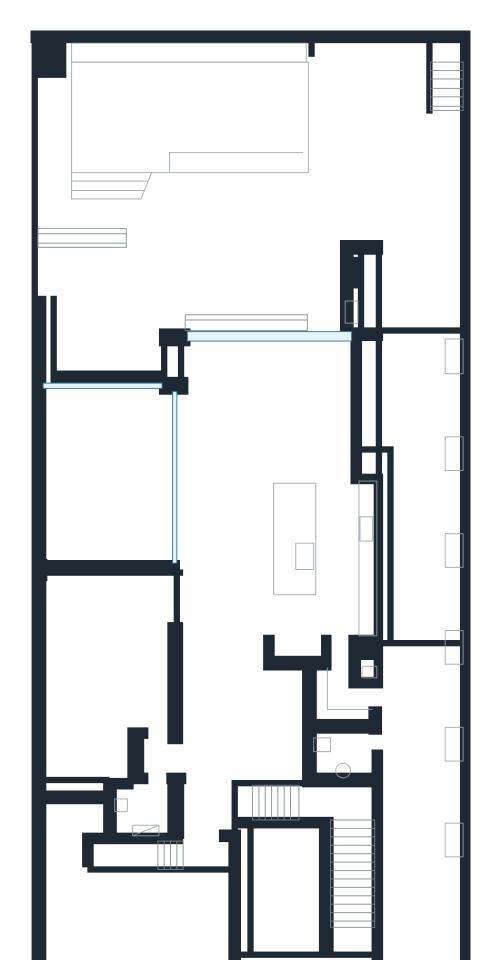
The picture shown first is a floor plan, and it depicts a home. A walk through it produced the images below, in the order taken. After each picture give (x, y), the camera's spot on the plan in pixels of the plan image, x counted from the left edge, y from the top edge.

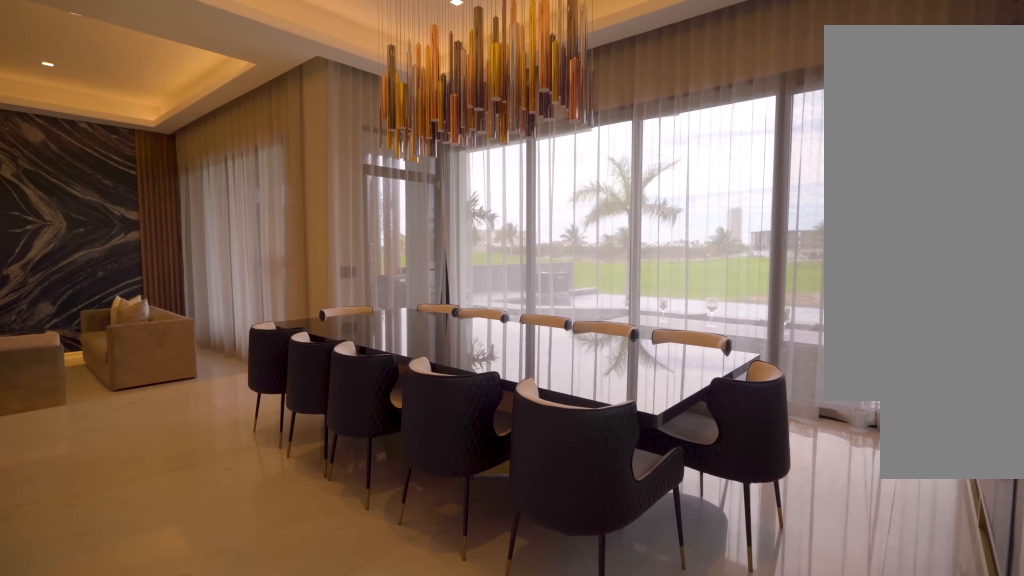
(308, 459)
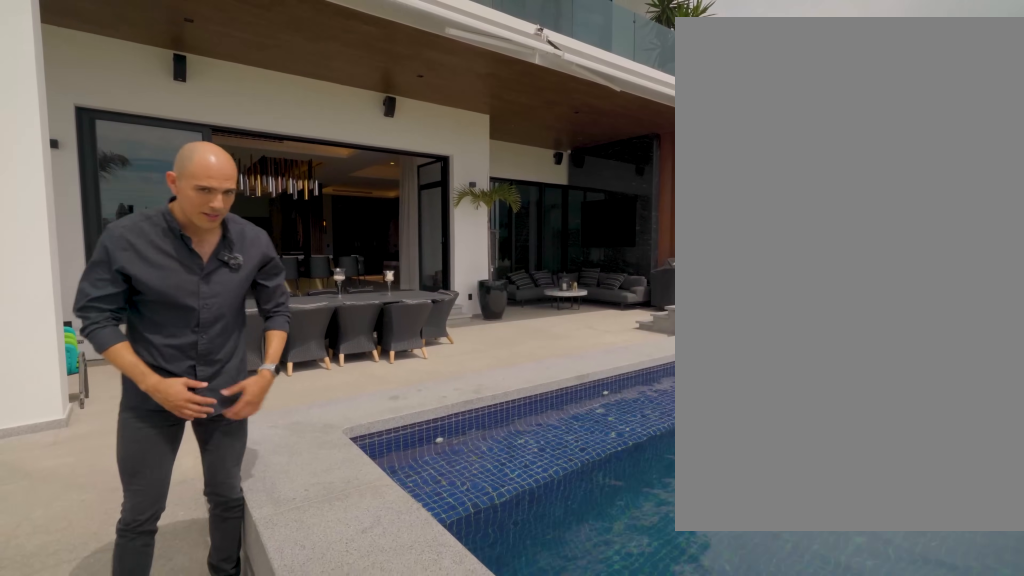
(346, 122)
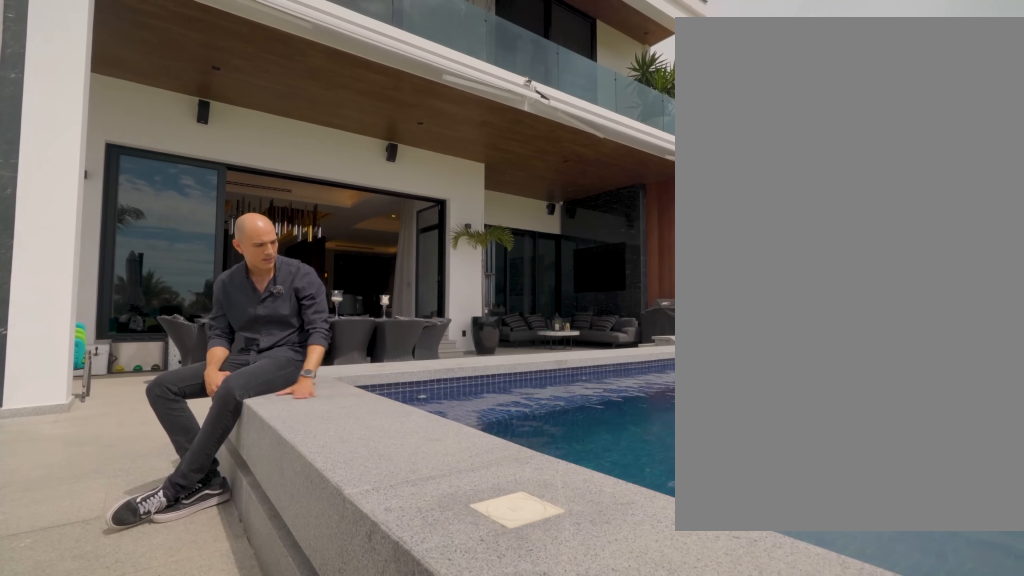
(346, 122)
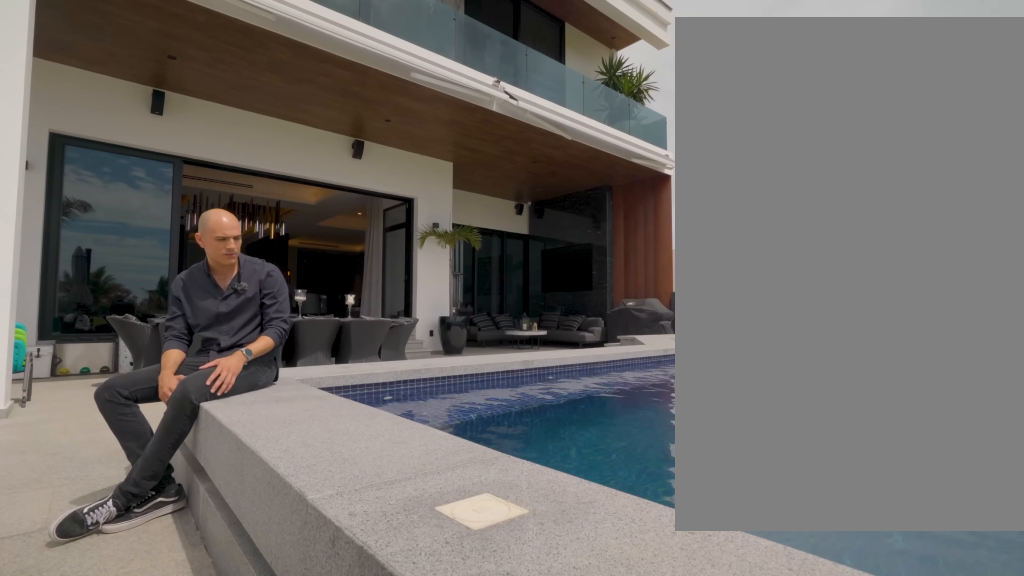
(346, 122)
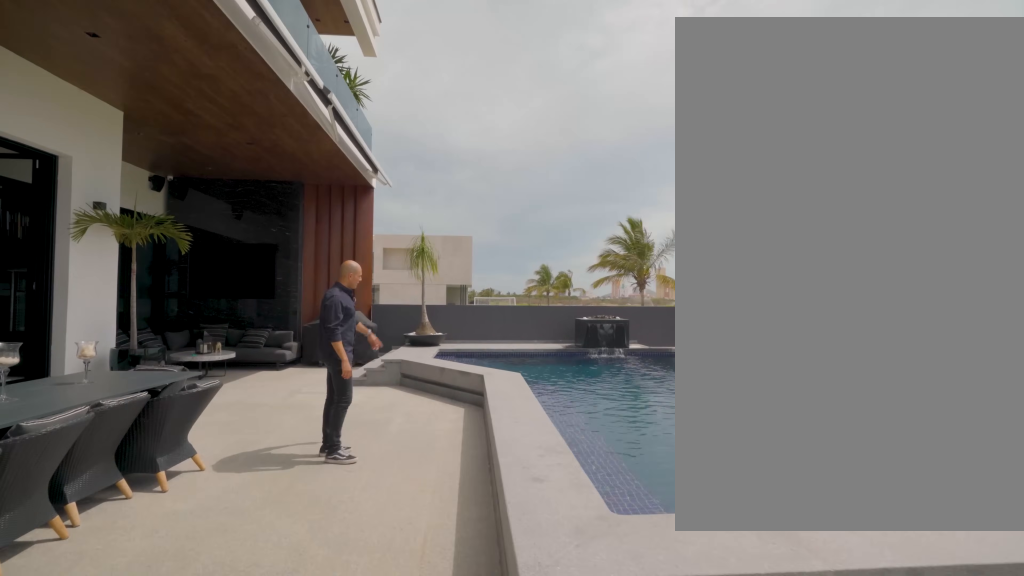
(241, 208)
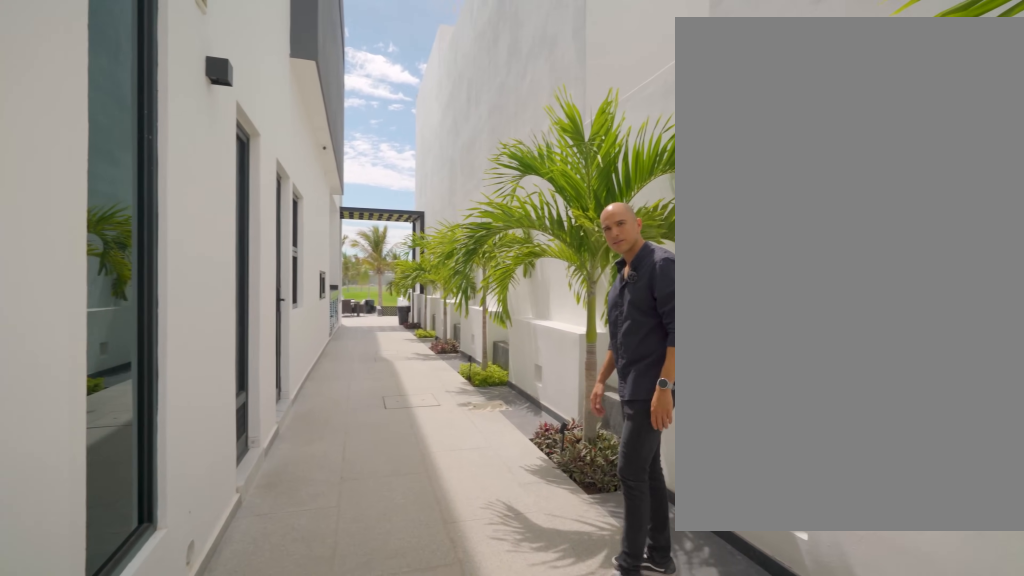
(414, 879)
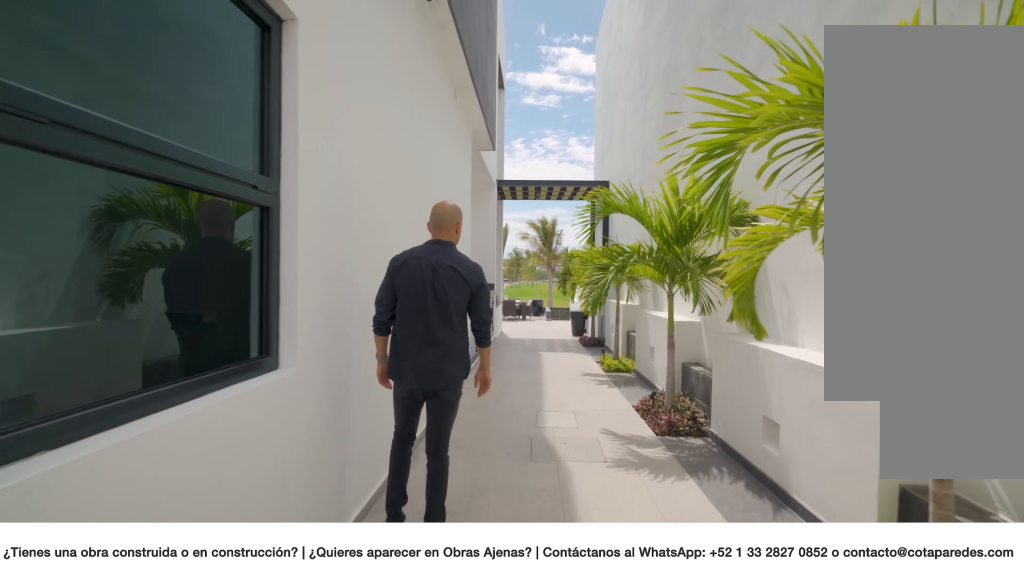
(423, 708)
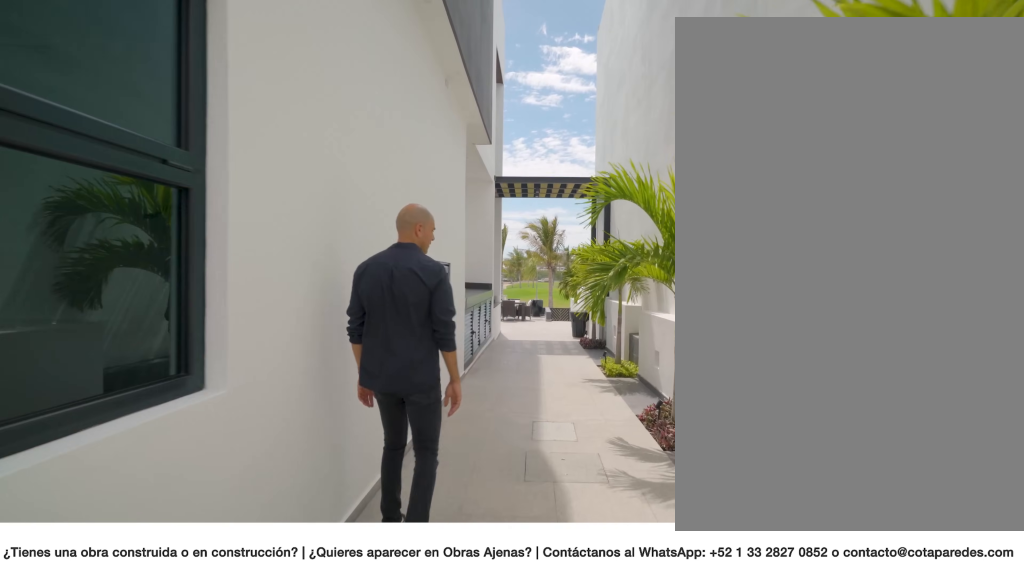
(423, 707)
